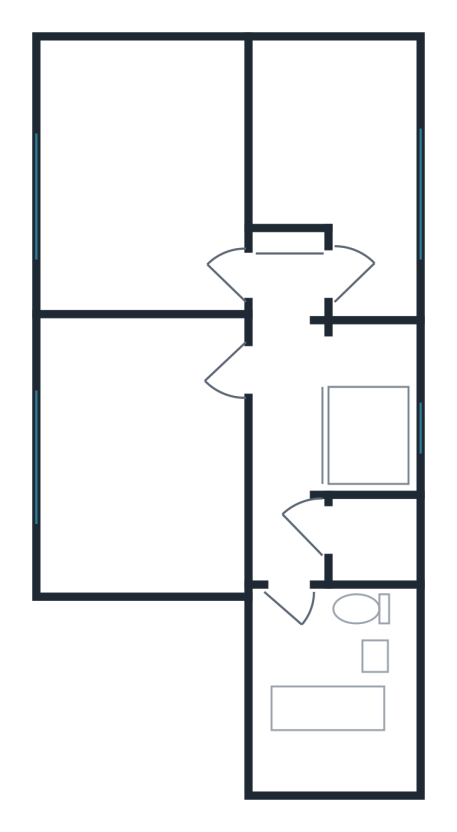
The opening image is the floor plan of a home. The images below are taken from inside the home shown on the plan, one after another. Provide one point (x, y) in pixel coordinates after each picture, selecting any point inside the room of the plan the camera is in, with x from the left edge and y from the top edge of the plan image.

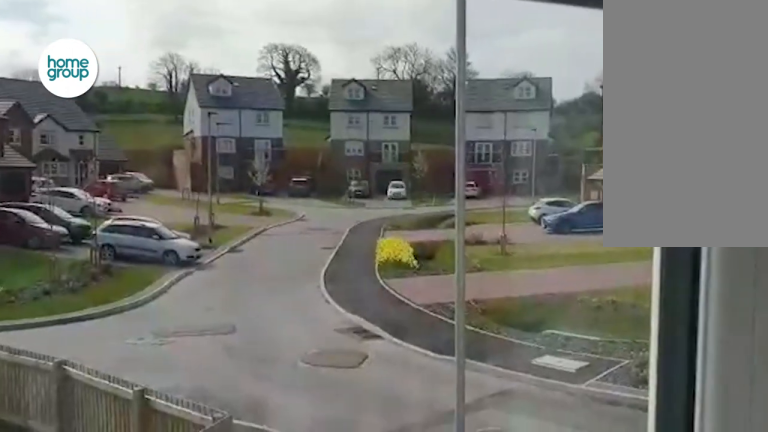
(326, 424)
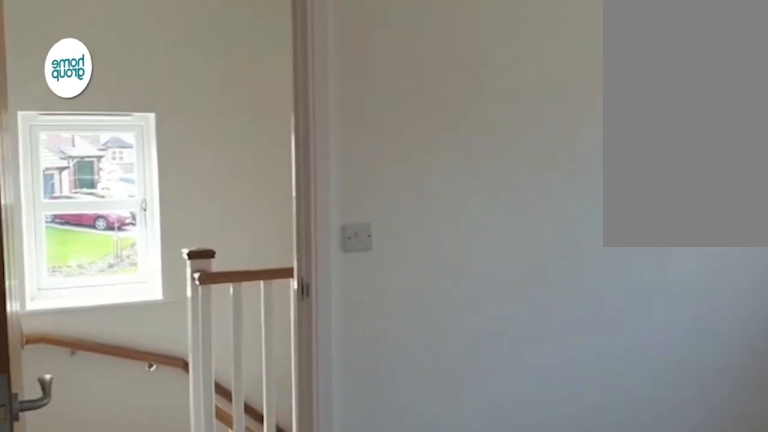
(145, 449)
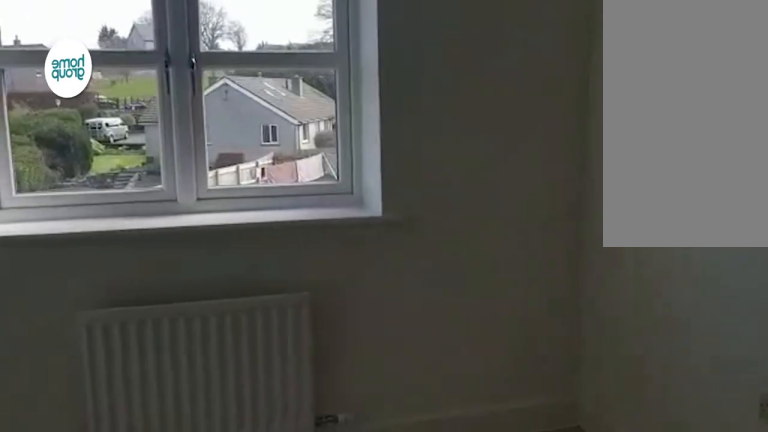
(150, 205)
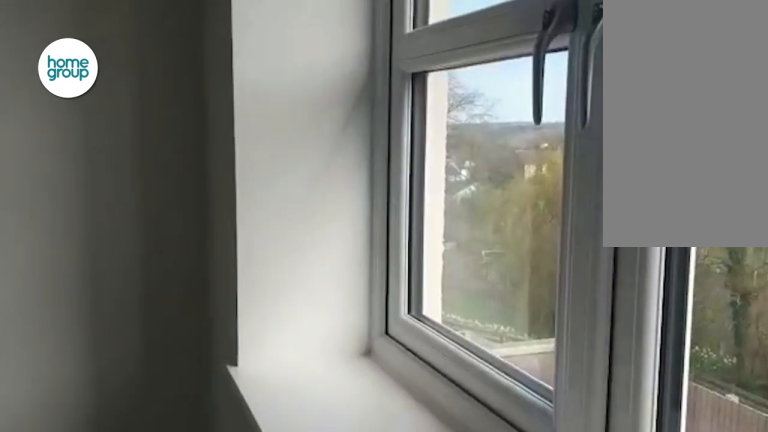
(150, 205)
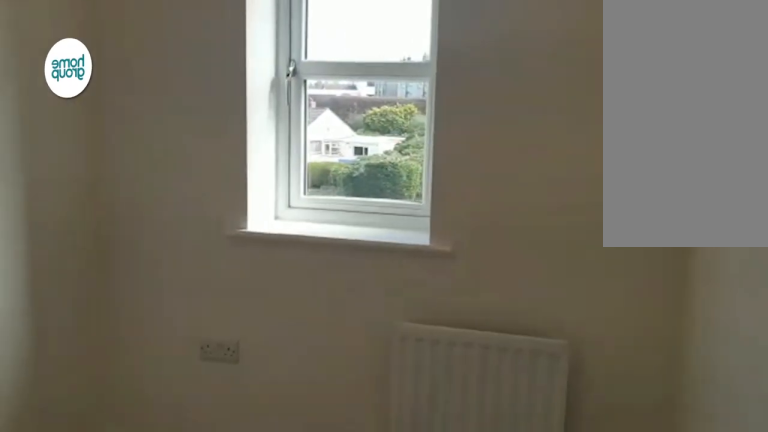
(336, 160)
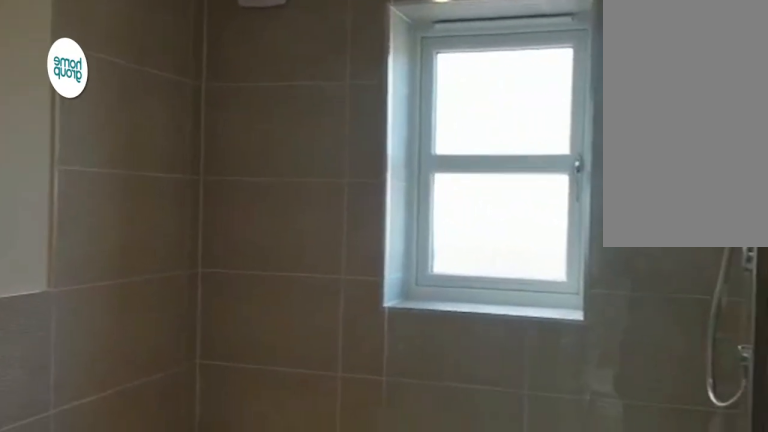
(340, 690)
